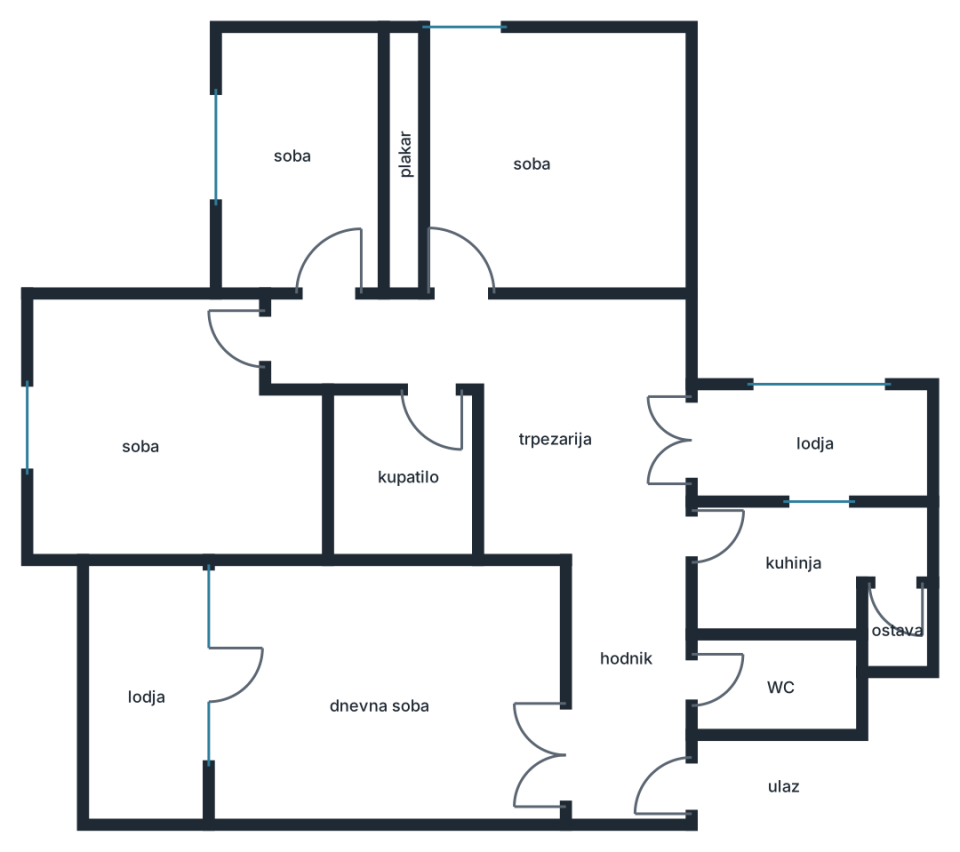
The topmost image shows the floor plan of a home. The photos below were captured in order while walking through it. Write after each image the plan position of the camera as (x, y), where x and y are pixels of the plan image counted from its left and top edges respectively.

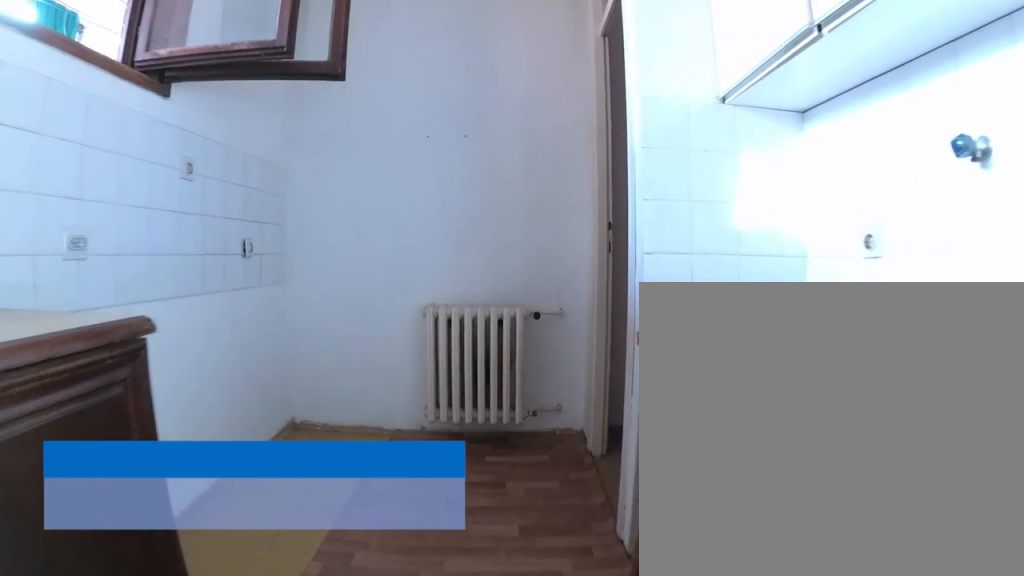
(749, 538)
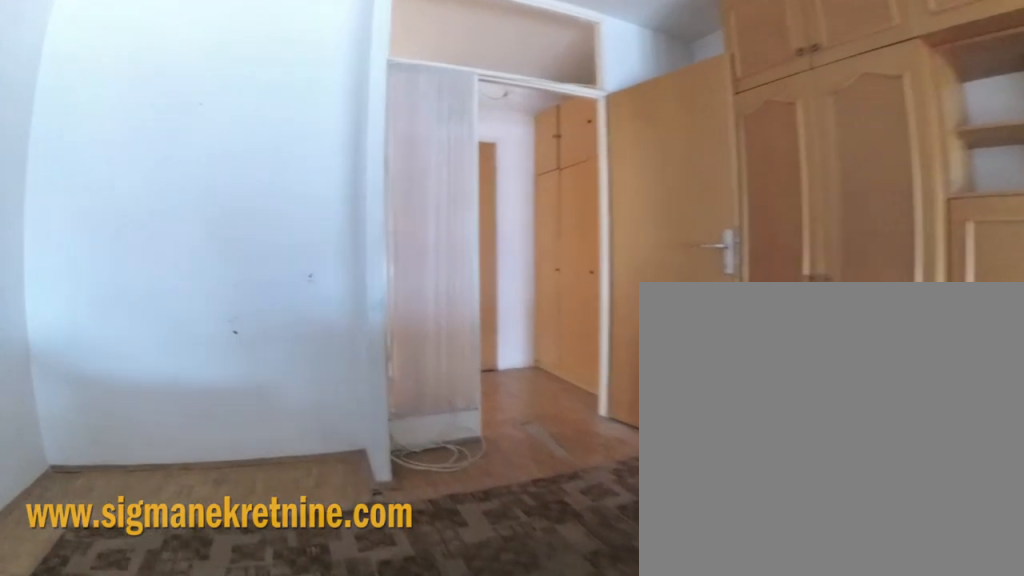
(352, 674)
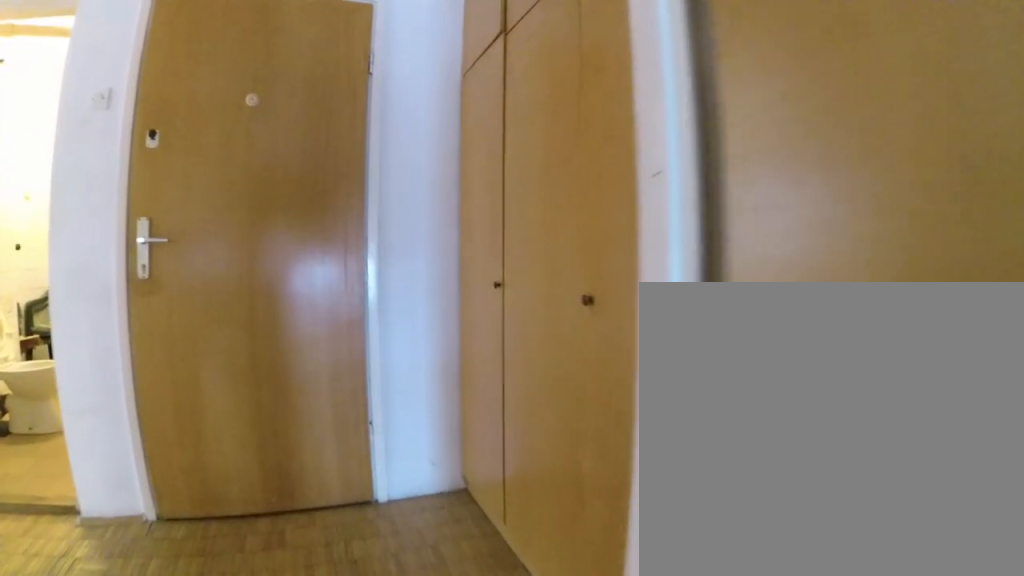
(566, 761)
